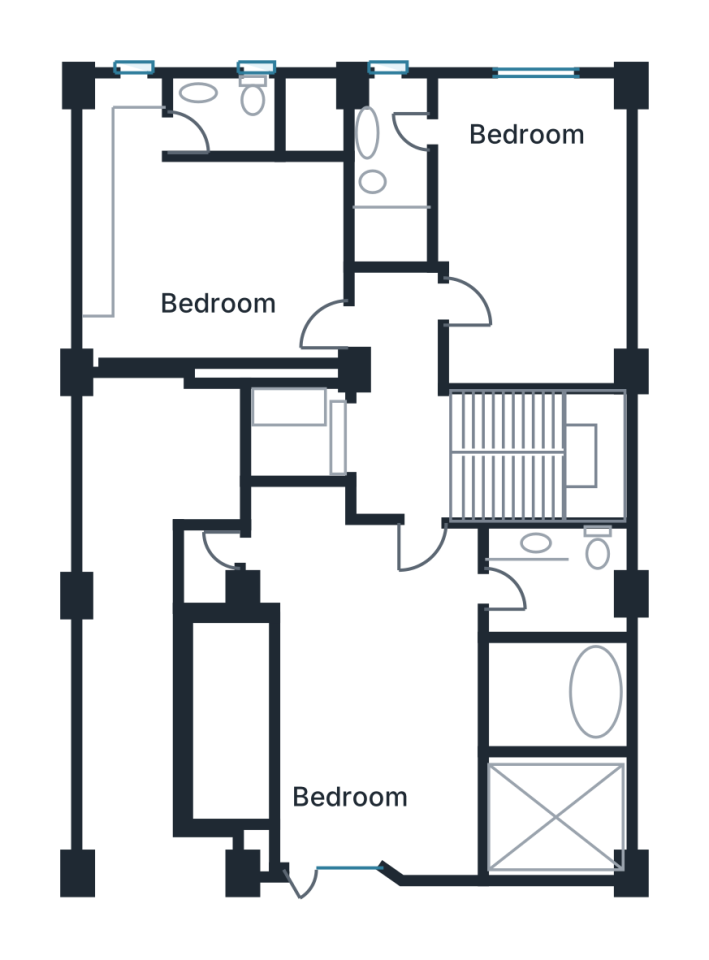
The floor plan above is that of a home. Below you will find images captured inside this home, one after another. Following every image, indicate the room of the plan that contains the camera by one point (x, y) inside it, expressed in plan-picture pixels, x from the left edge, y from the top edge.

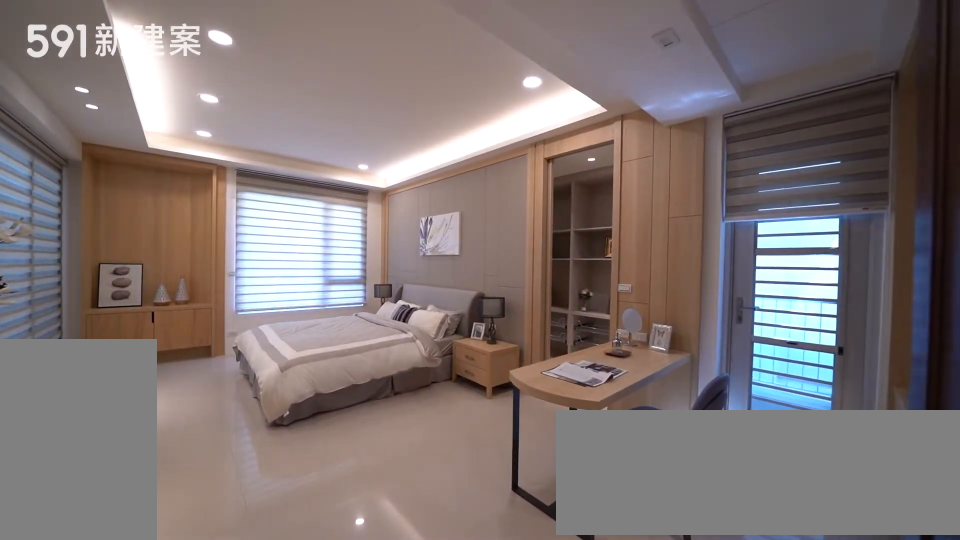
(341, 710)
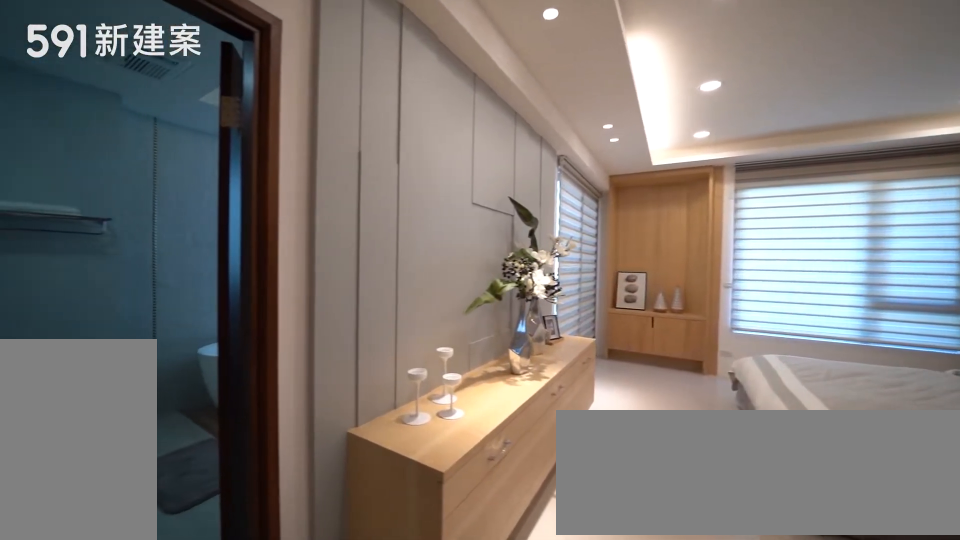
(341, 710)
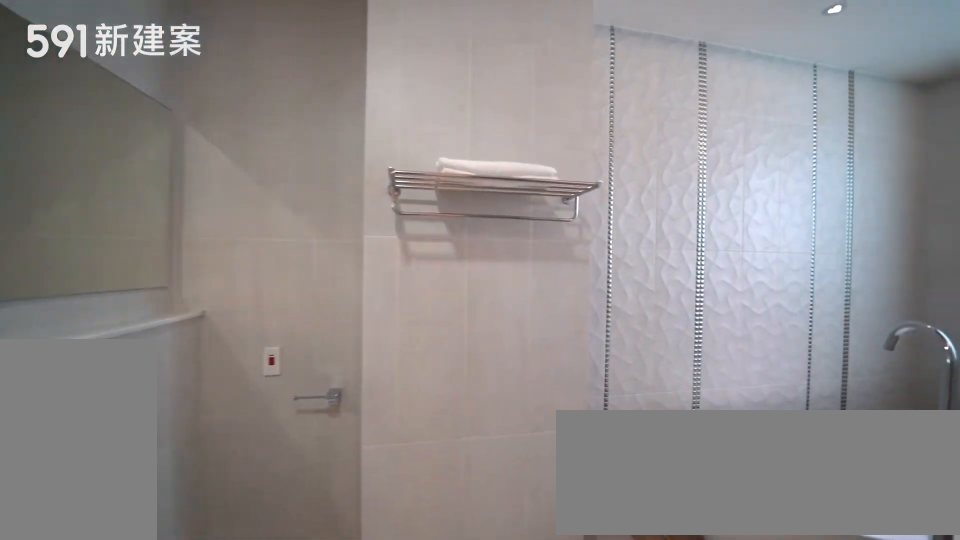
(560, 644)
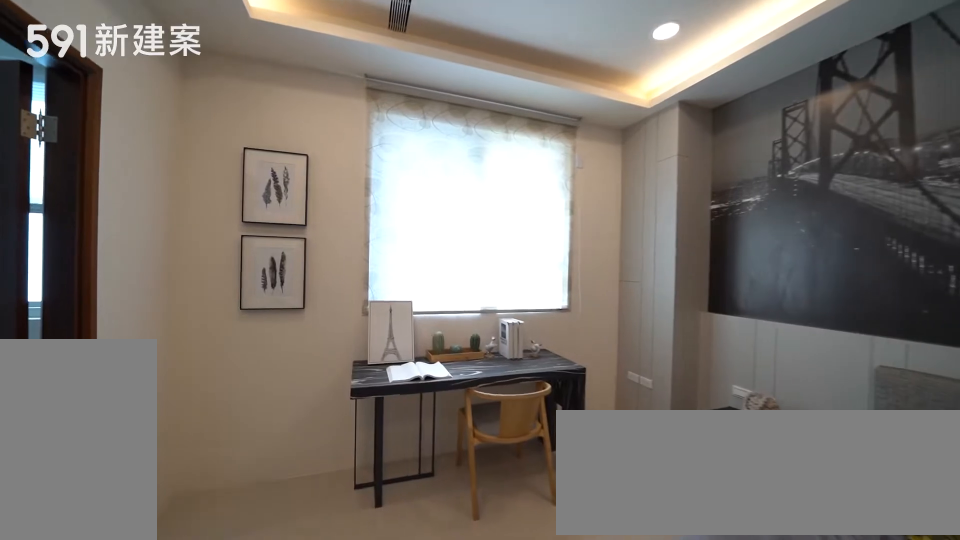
(536, 227)
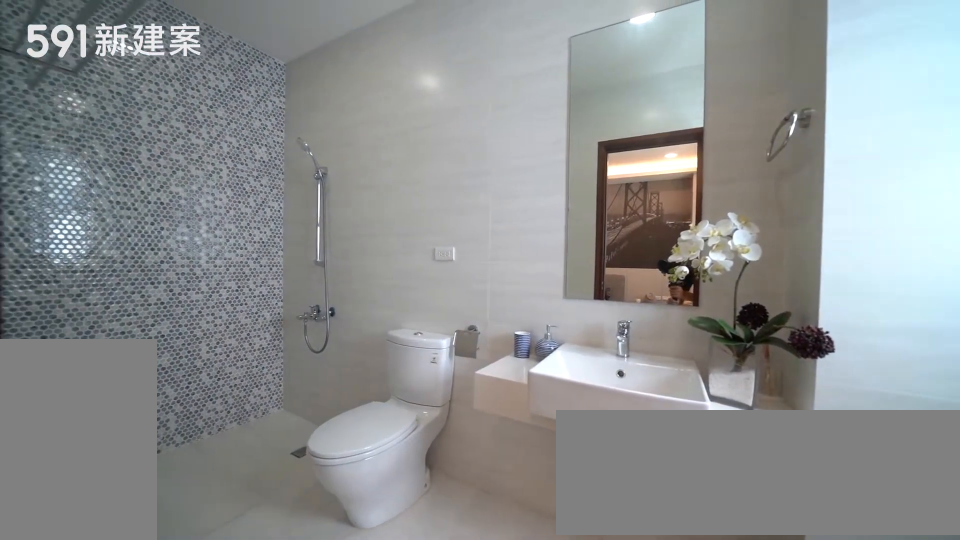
(399, 182)
